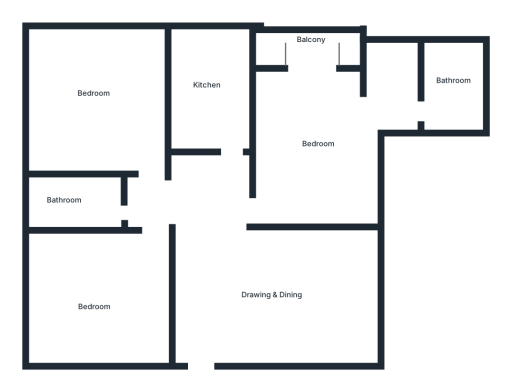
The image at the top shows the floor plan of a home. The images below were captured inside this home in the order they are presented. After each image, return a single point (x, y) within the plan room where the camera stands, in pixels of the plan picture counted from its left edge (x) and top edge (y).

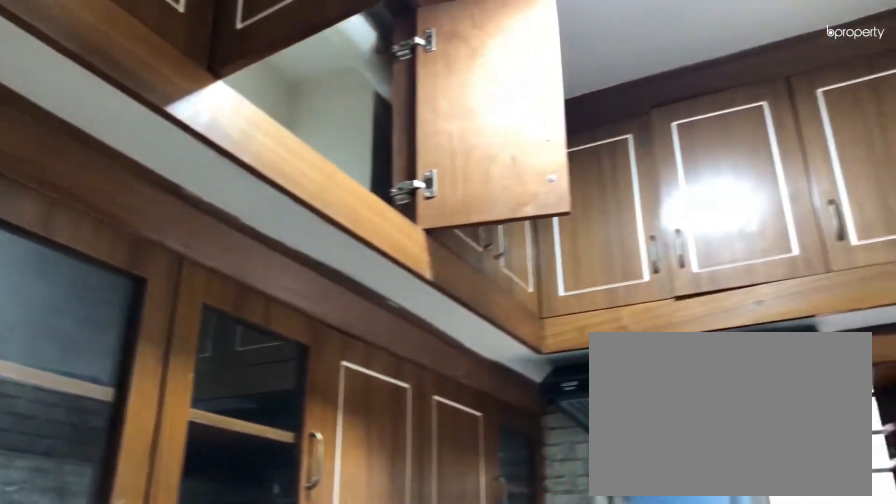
(208, 89)
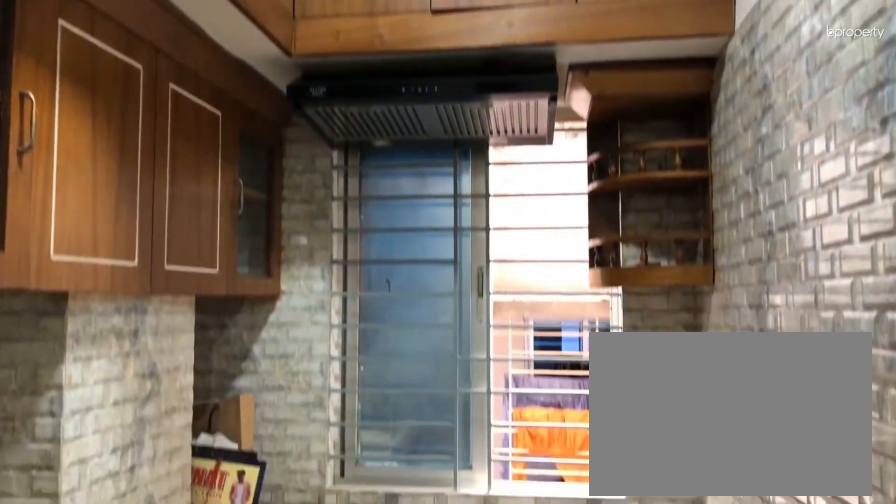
(208, 89)
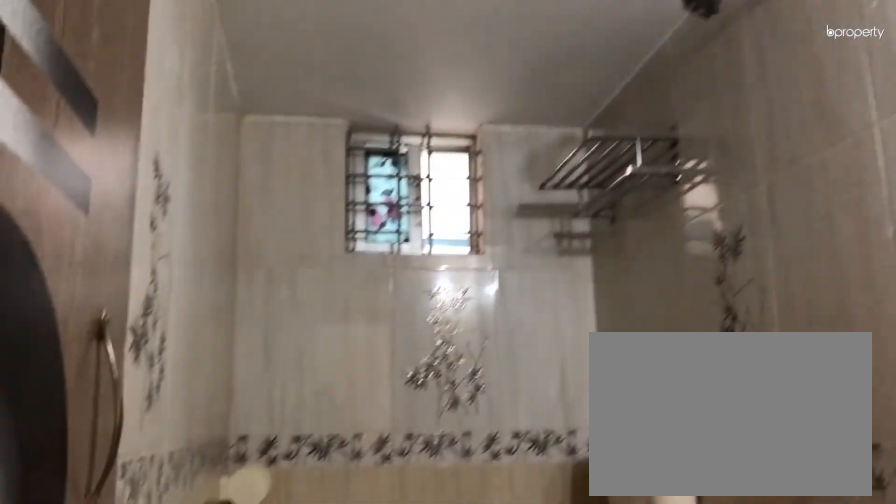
(76, 204)
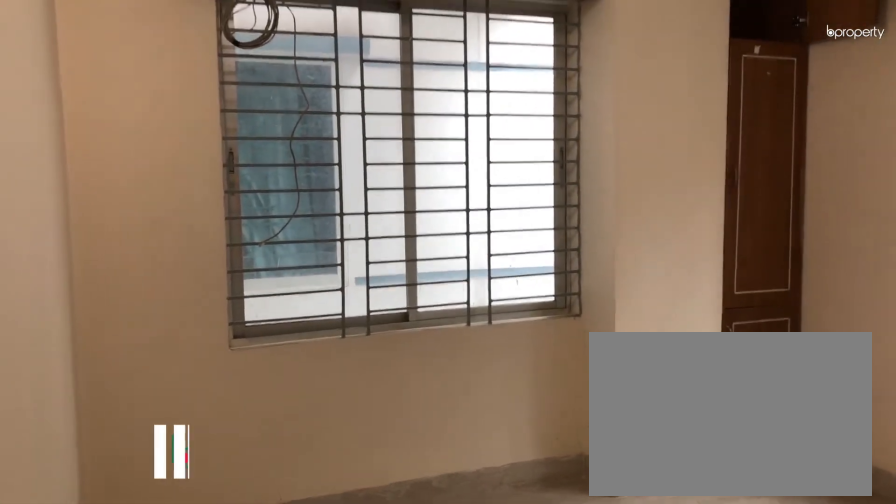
(90, 99)
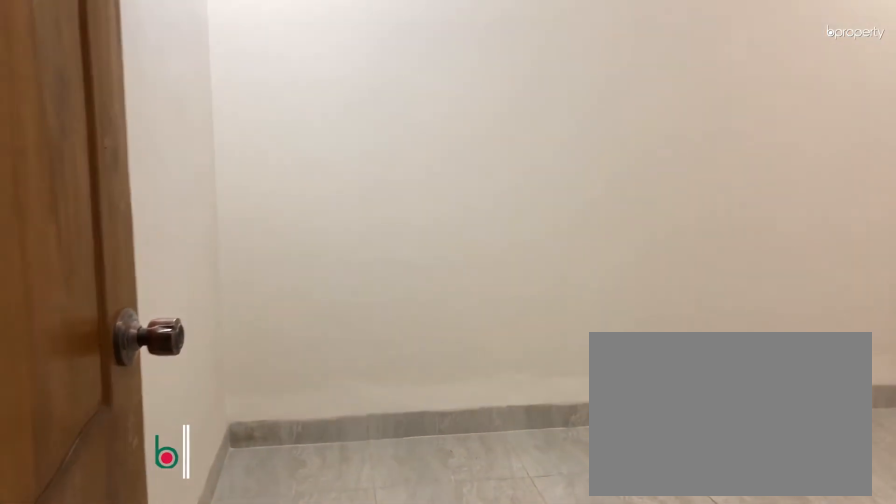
(95, 299)
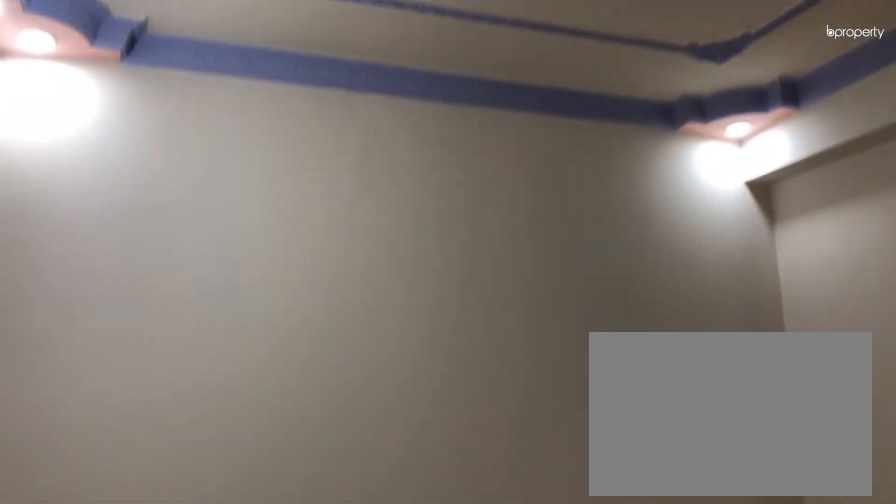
(95, 299)
